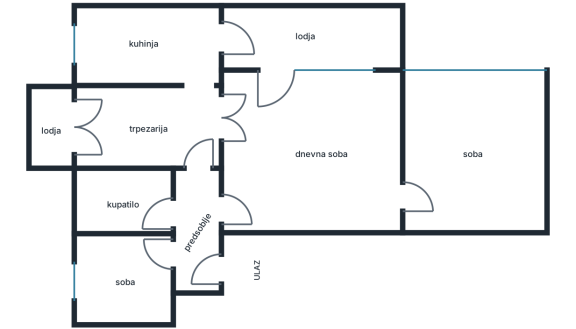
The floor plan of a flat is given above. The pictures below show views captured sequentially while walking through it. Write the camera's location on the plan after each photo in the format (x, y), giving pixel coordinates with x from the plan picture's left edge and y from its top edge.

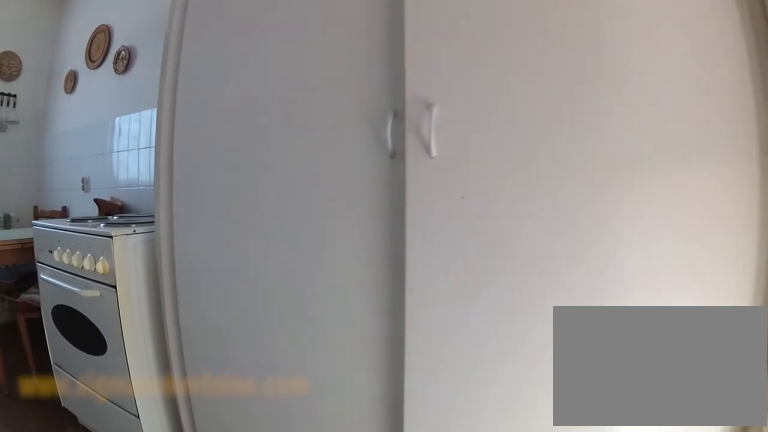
(201, 58)
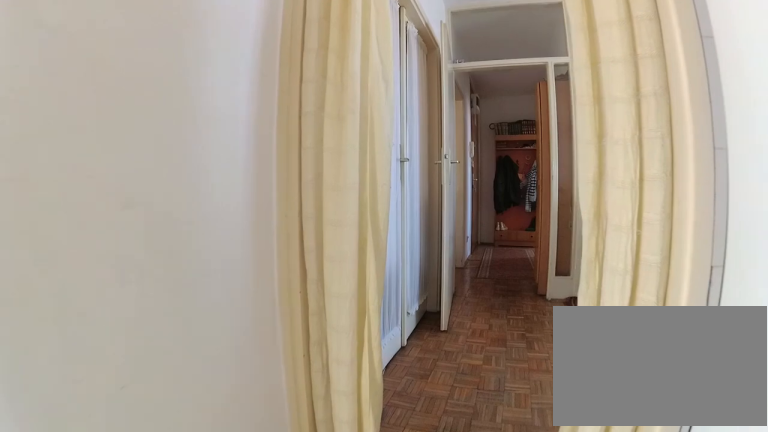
(198, 44)
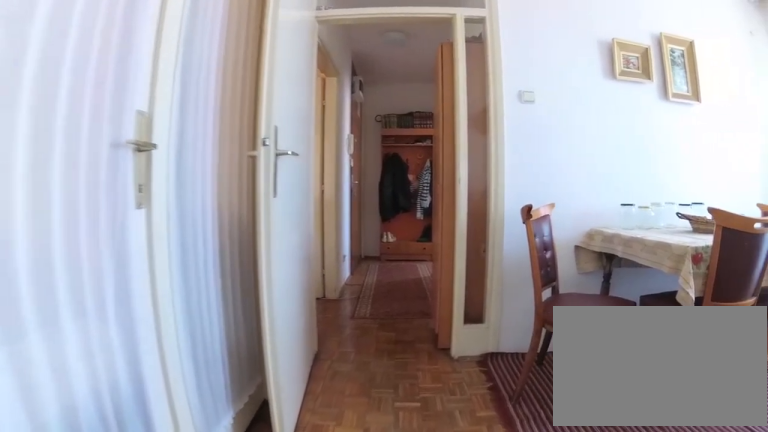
(198, 82)
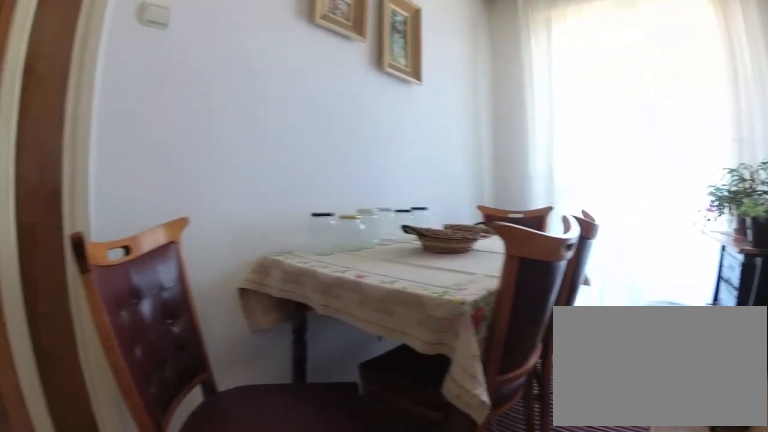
(190, 103)
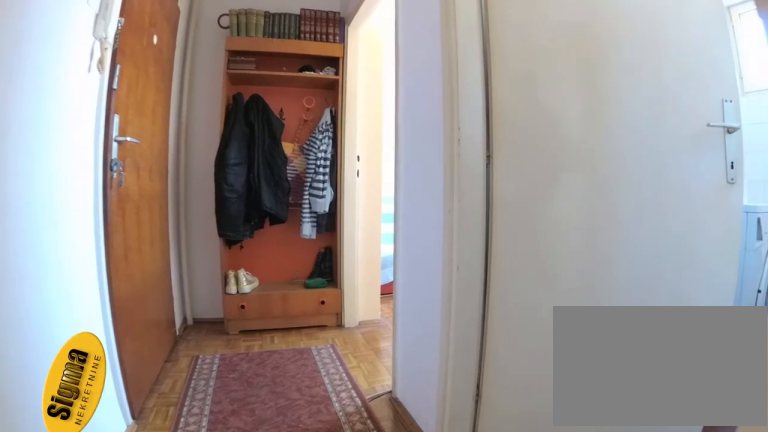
(195, 169)
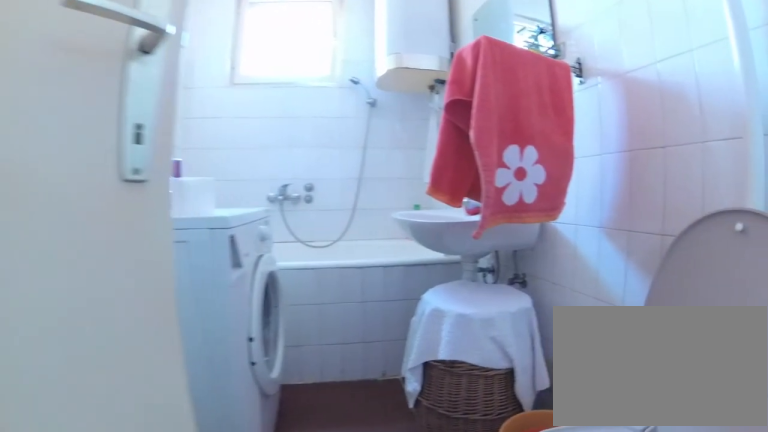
(185, 198)
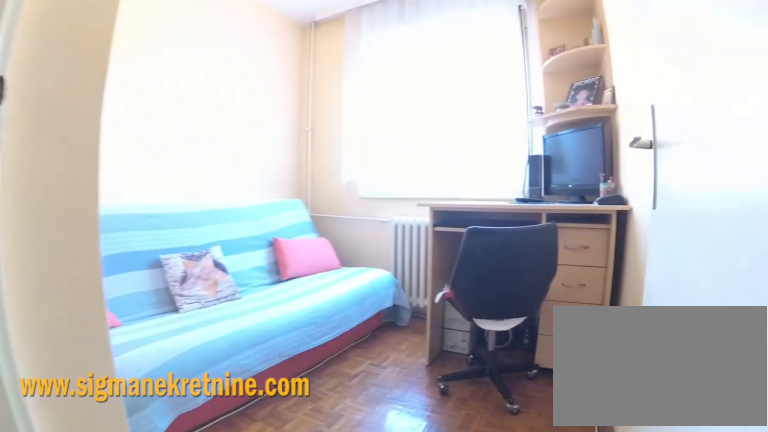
(202, 257)
